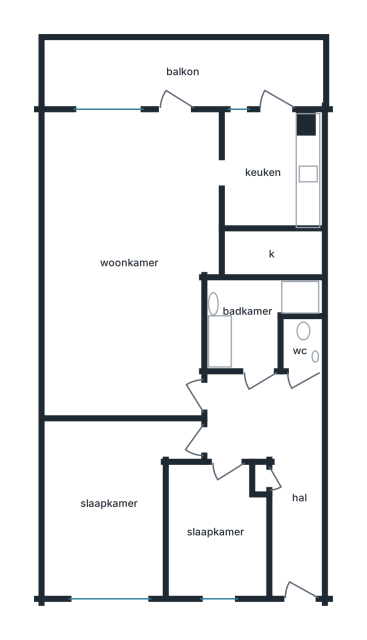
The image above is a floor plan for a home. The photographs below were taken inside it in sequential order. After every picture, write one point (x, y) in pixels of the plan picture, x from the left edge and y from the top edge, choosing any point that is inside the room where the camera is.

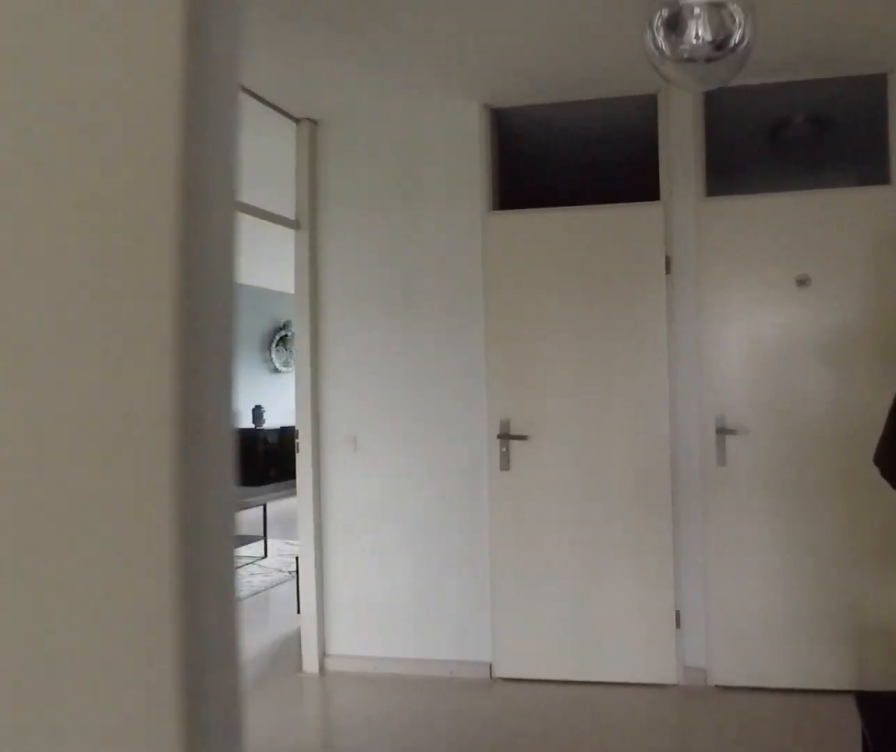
(275, 459)
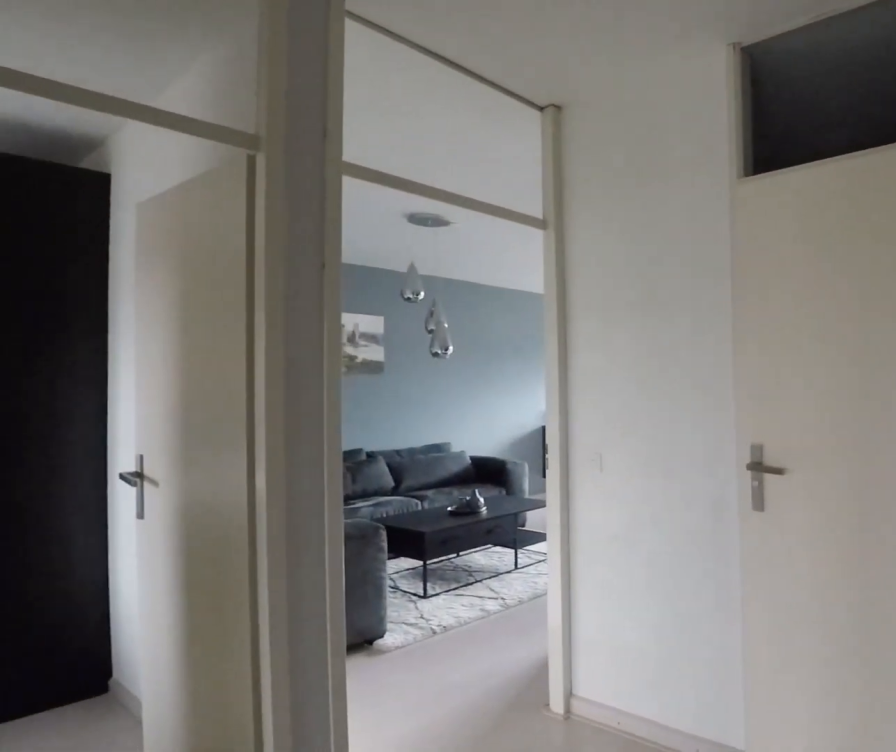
(275, 459)
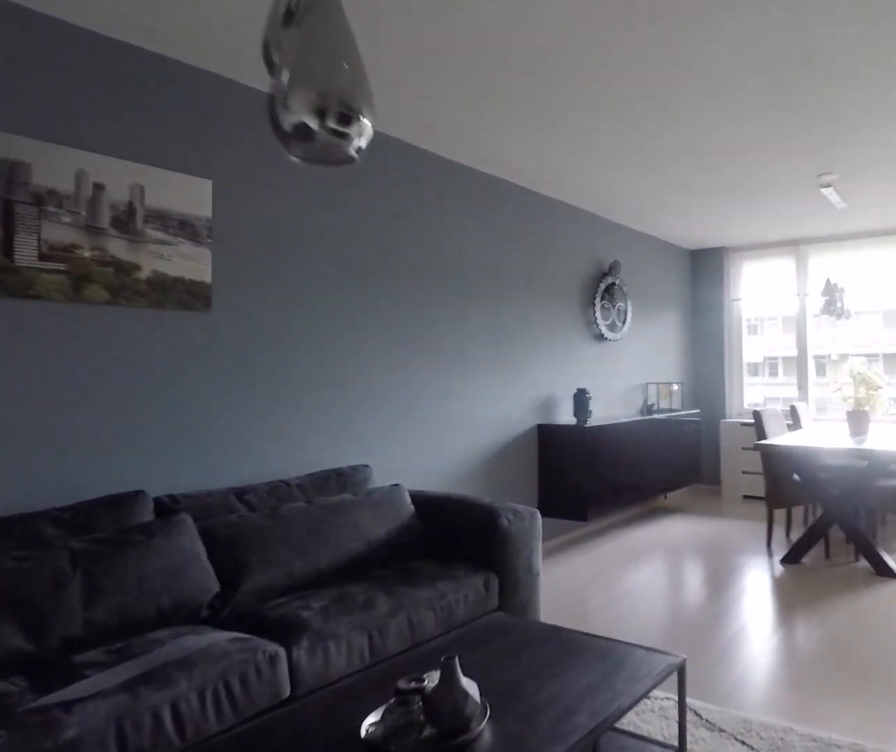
(130, 259)
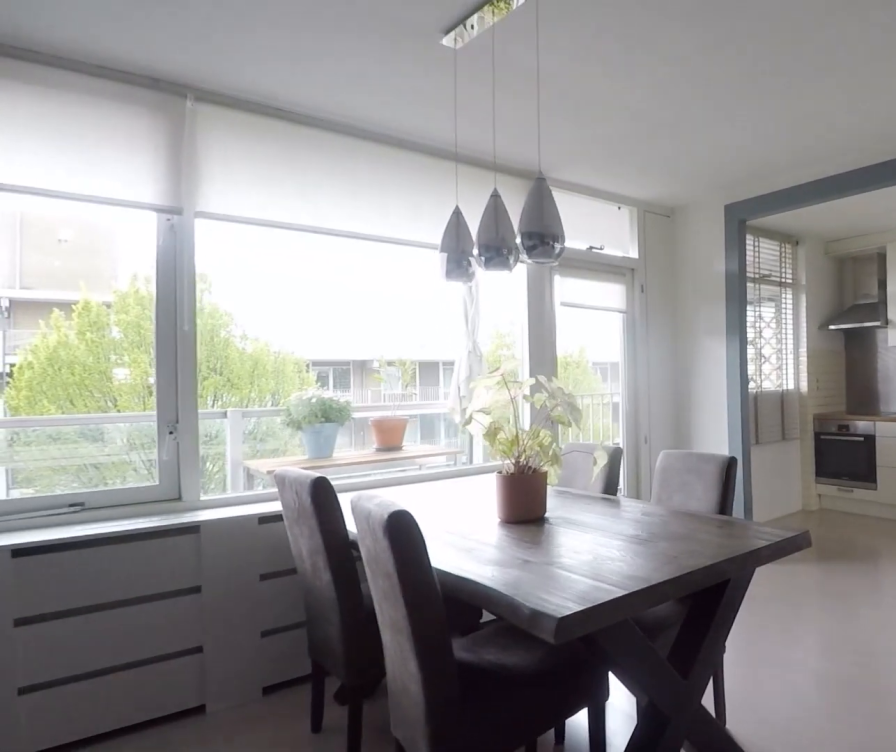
(130, 259)
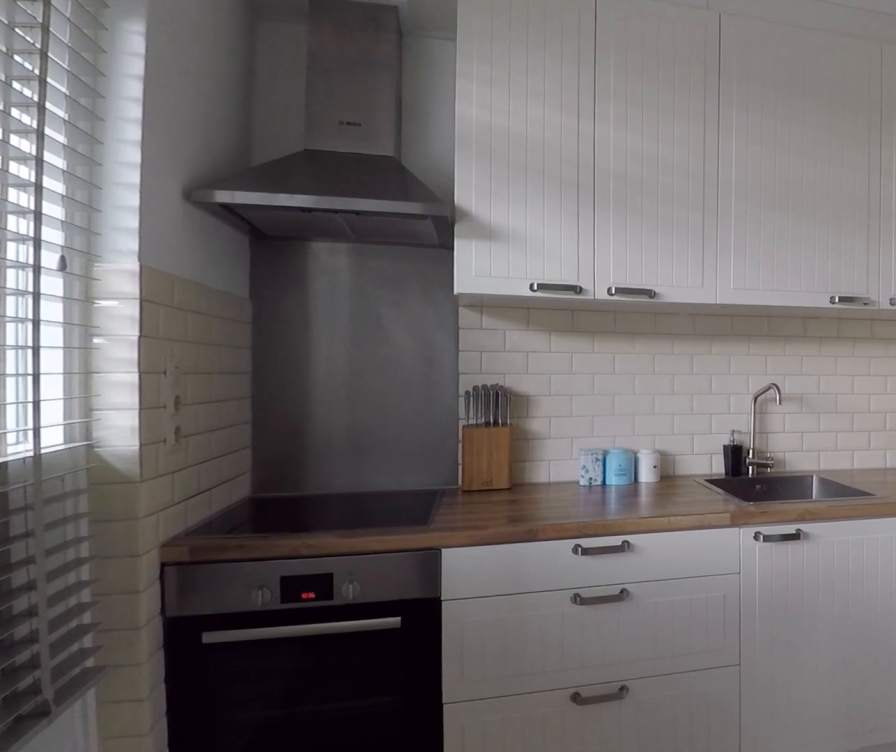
(269, 171)
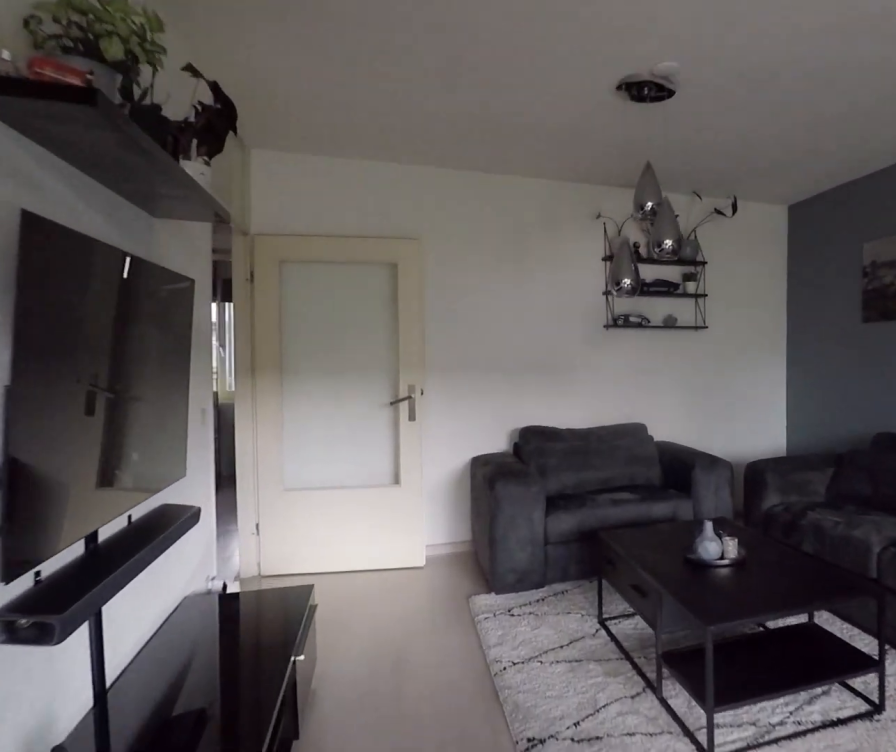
(130, 259)
